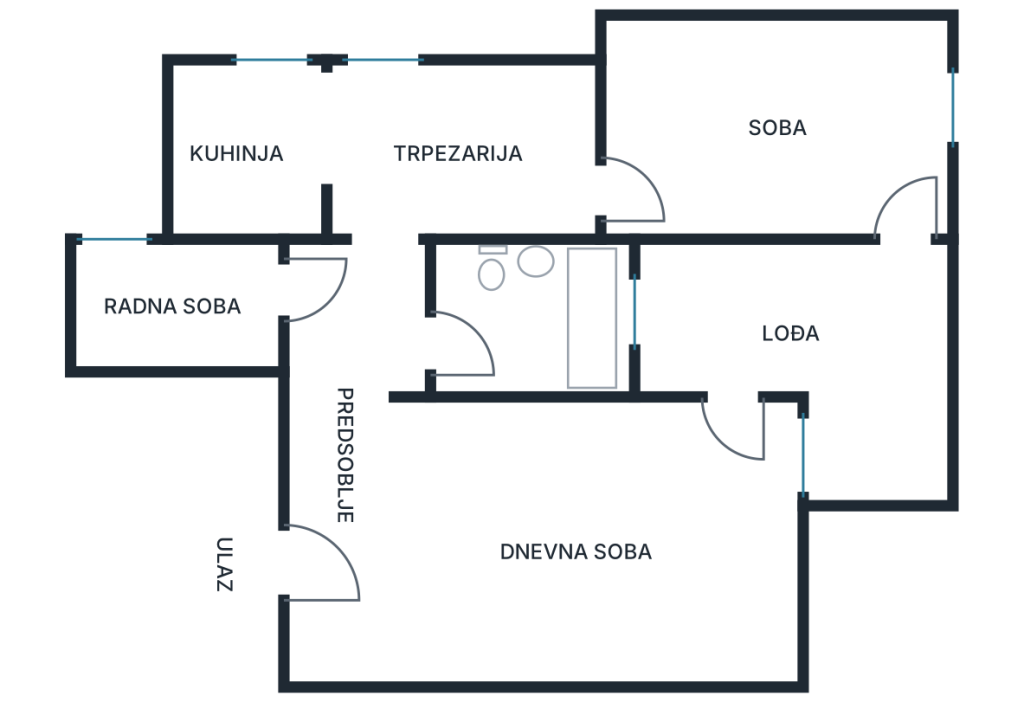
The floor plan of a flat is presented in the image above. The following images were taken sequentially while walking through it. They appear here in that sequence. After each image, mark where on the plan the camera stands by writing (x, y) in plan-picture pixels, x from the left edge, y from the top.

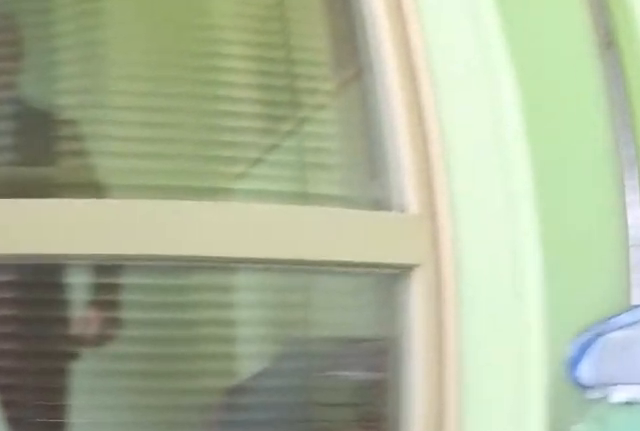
(711, 276)
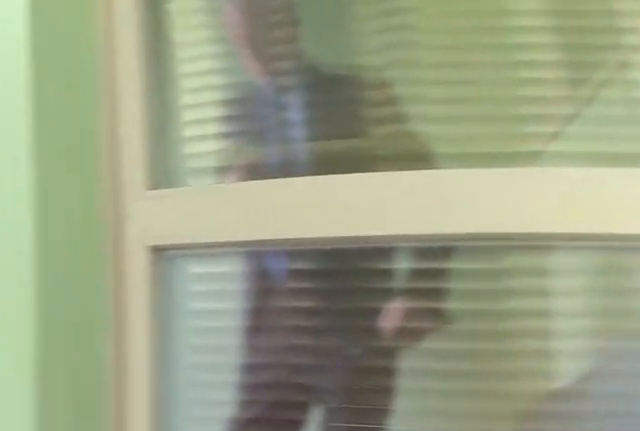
(691, 279)
